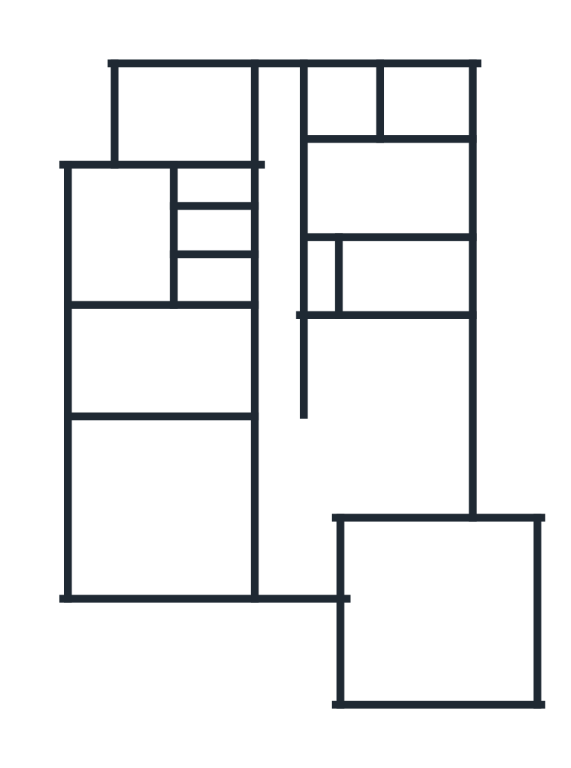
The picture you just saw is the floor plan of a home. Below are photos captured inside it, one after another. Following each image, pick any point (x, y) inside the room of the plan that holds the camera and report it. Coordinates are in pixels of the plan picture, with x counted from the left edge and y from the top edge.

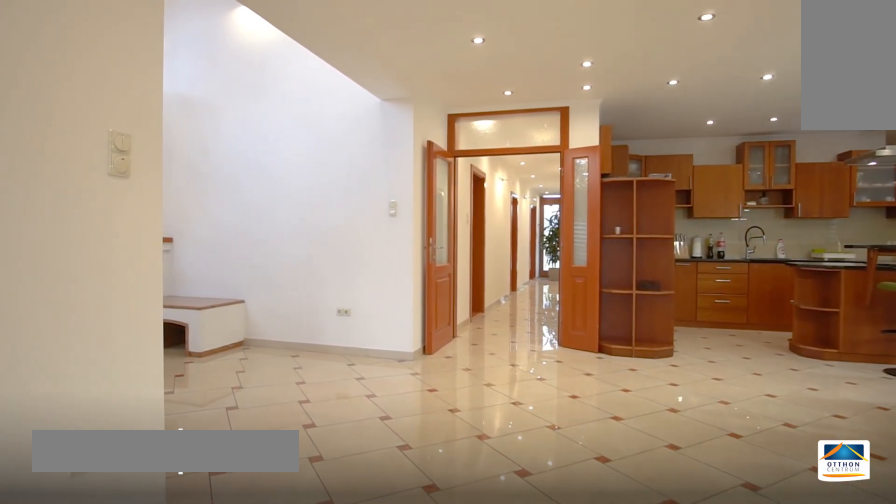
(298, 543)
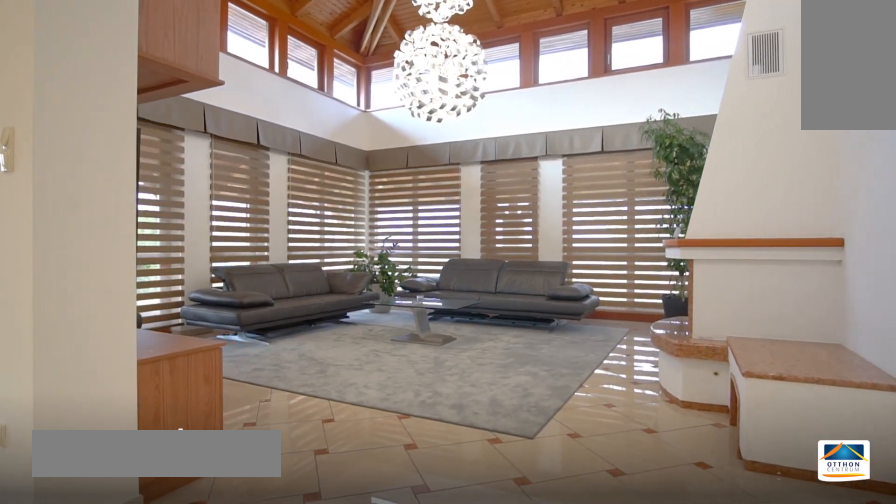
(165, 514)
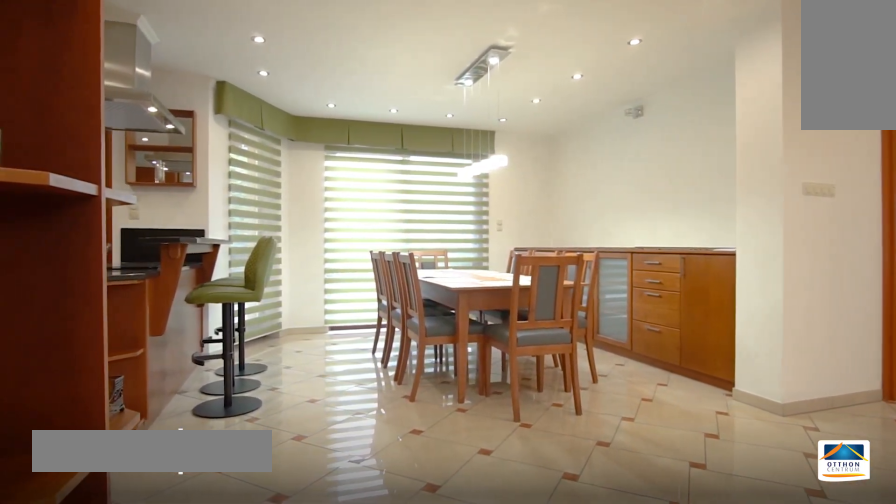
(399, 426)
